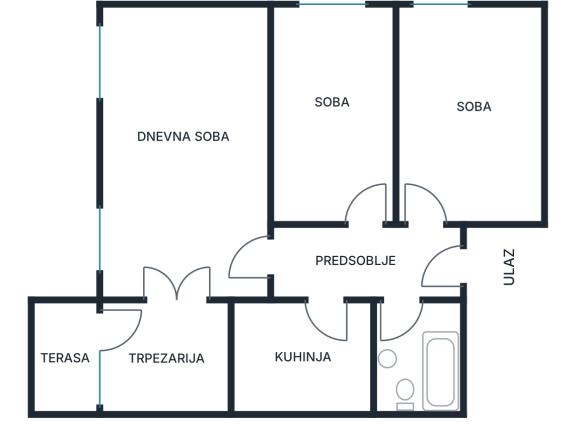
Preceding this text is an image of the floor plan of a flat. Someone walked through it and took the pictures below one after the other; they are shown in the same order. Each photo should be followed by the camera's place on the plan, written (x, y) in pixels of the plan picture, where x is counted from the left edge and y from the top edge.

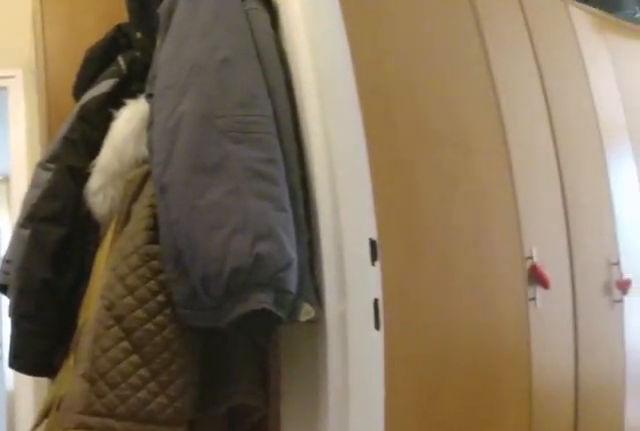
(401, 257)
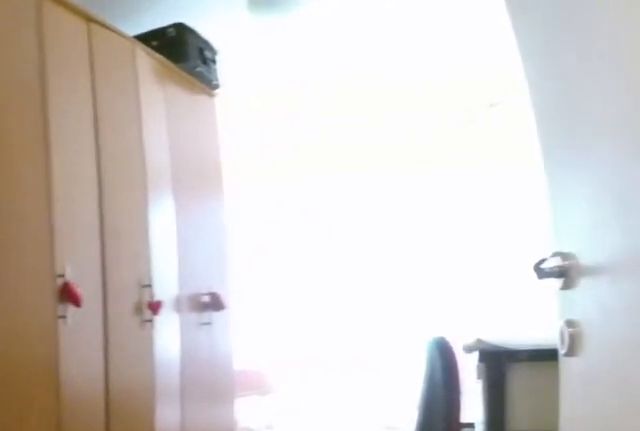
(383, 248)
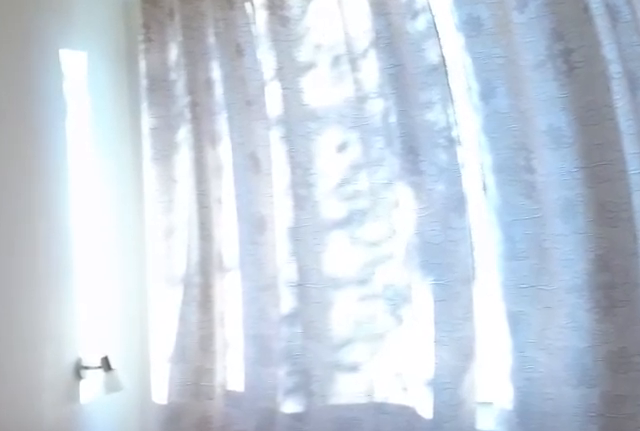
(362, 99)
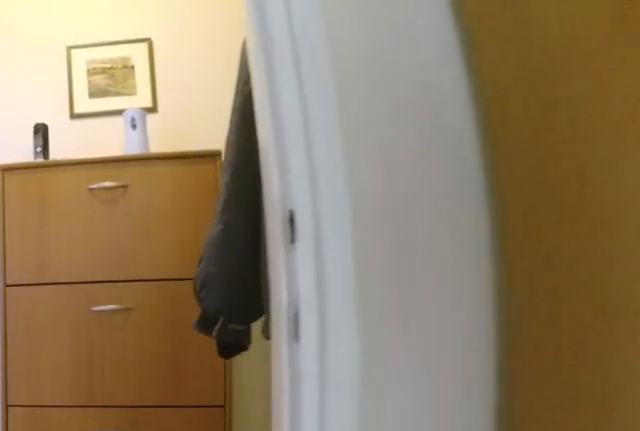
(357, 185)
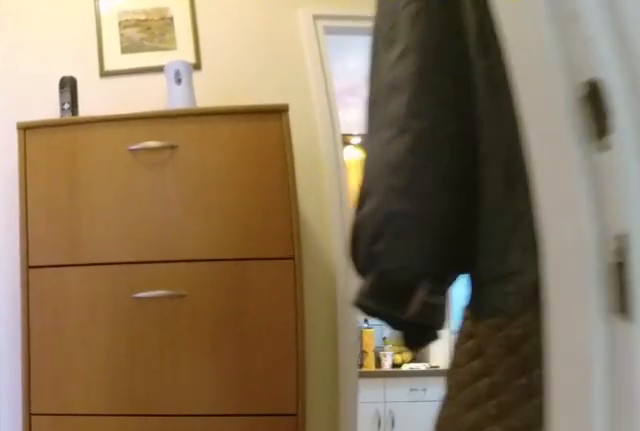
(359, 203)
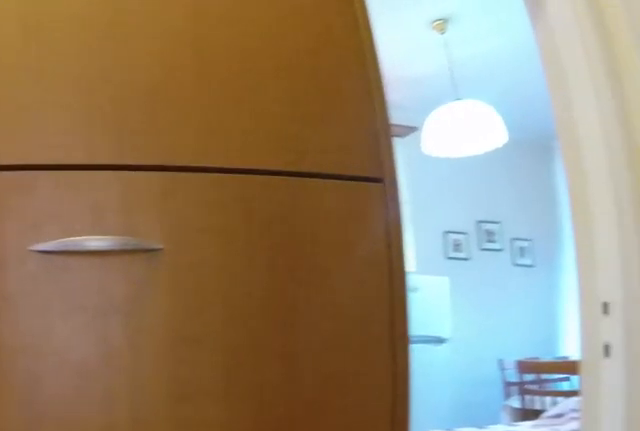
(366, 250)
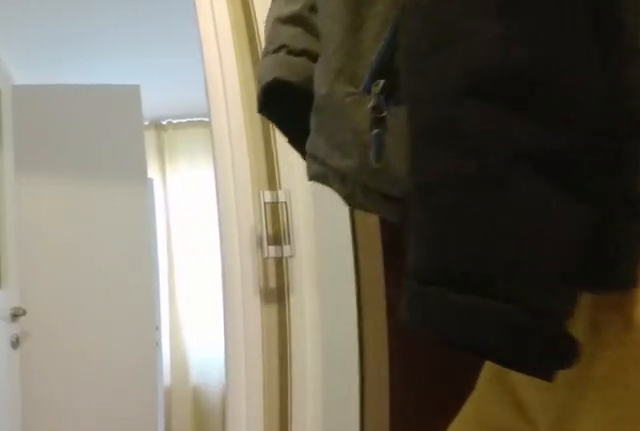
(357, 267)
